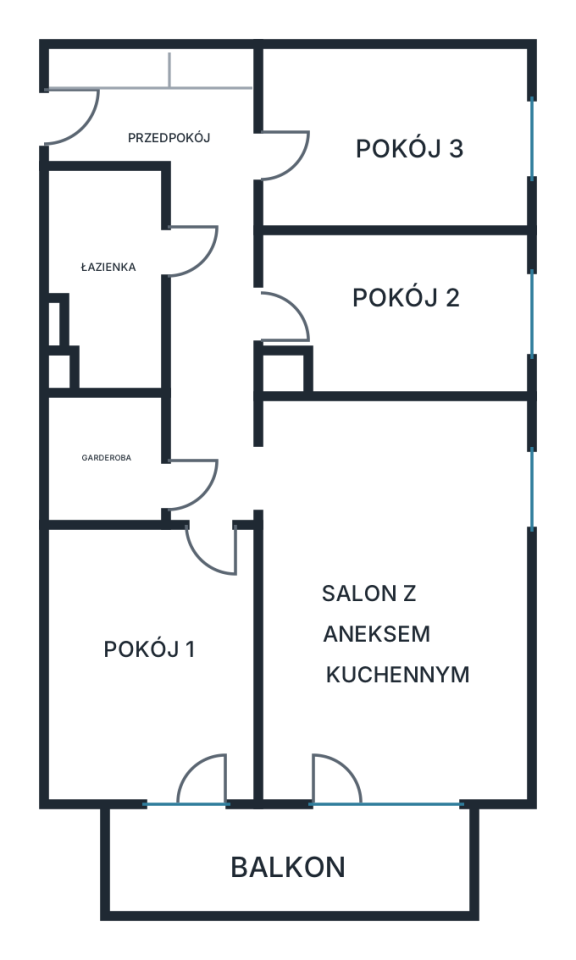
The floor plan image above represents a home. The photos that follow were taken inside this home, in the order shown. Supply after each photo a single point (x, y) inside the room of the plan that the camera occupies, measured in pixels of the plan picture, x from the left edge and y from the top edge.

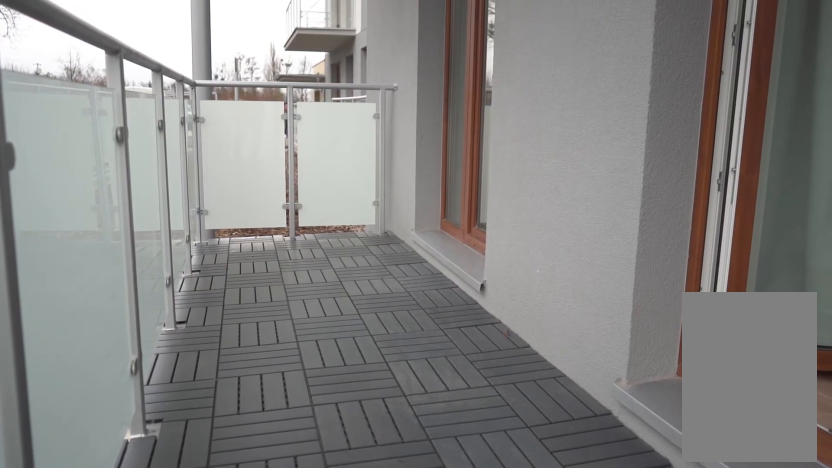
(290, 859)
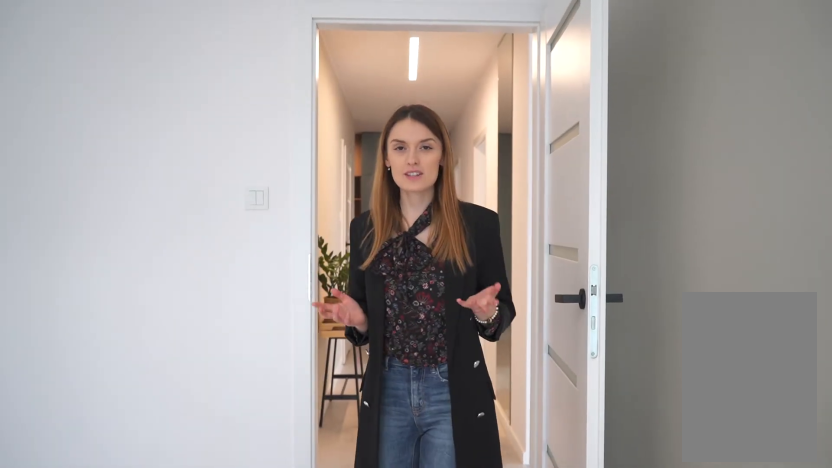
(146, 664)
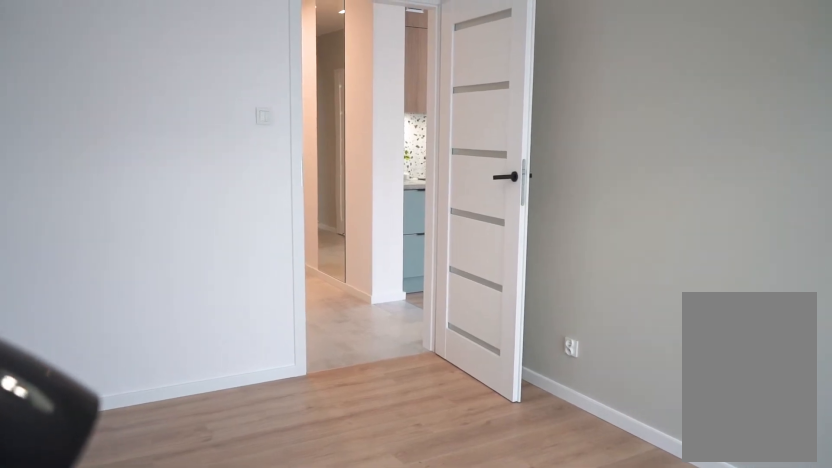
(148, 664)
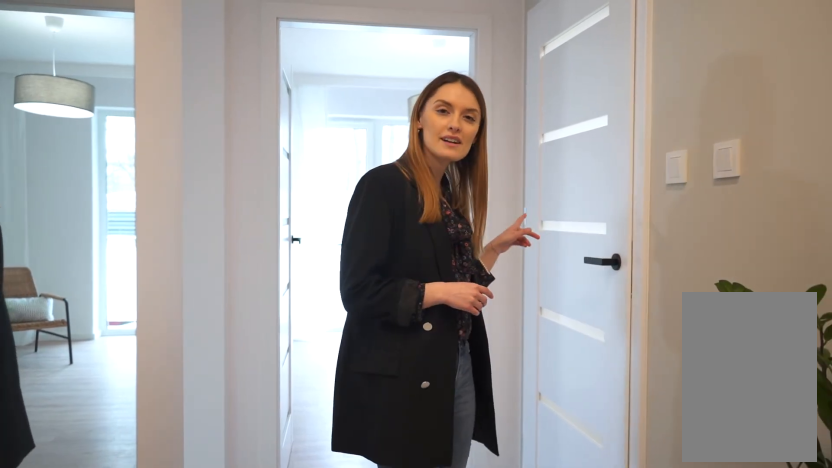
(190, 234)
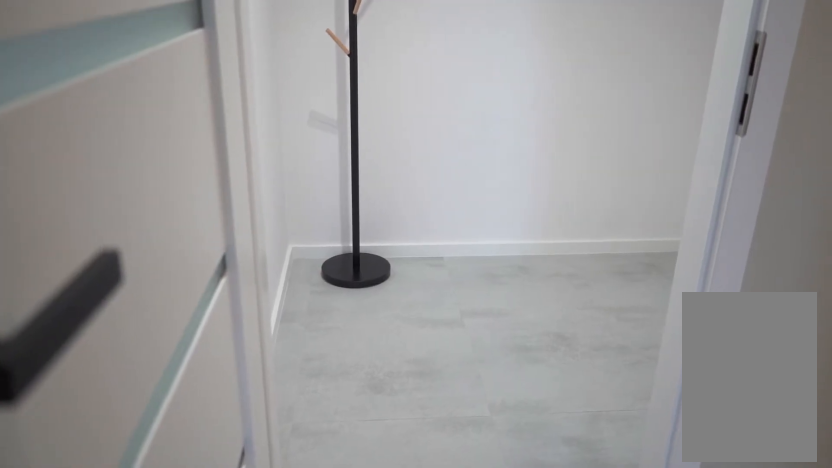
(108, 458)
